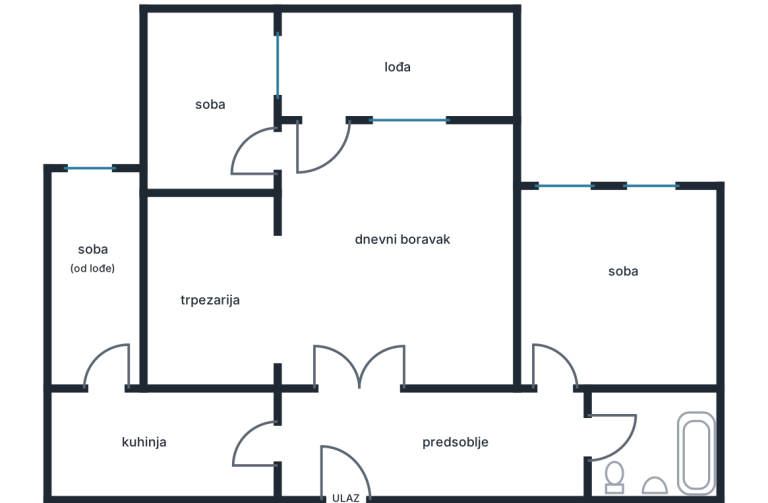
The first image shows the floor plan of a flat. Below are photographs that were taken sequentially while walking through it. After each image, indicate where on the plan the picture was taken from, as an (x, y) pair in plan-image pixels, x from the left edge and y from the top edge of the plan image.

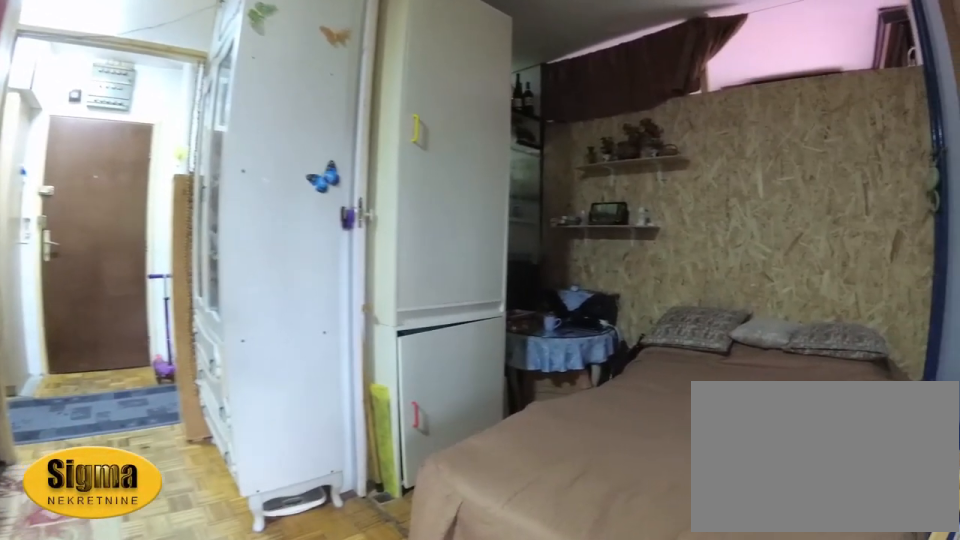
(329, 236)
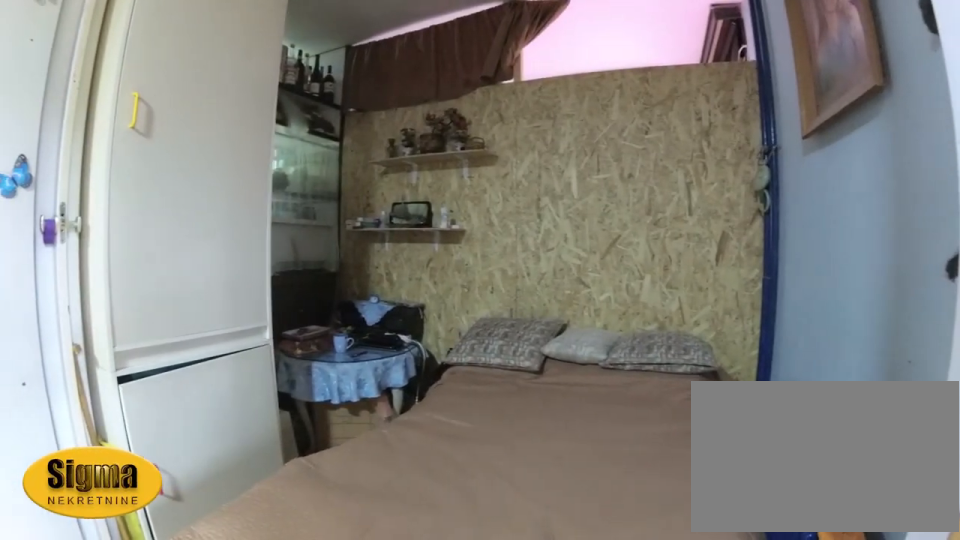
(292, 248)
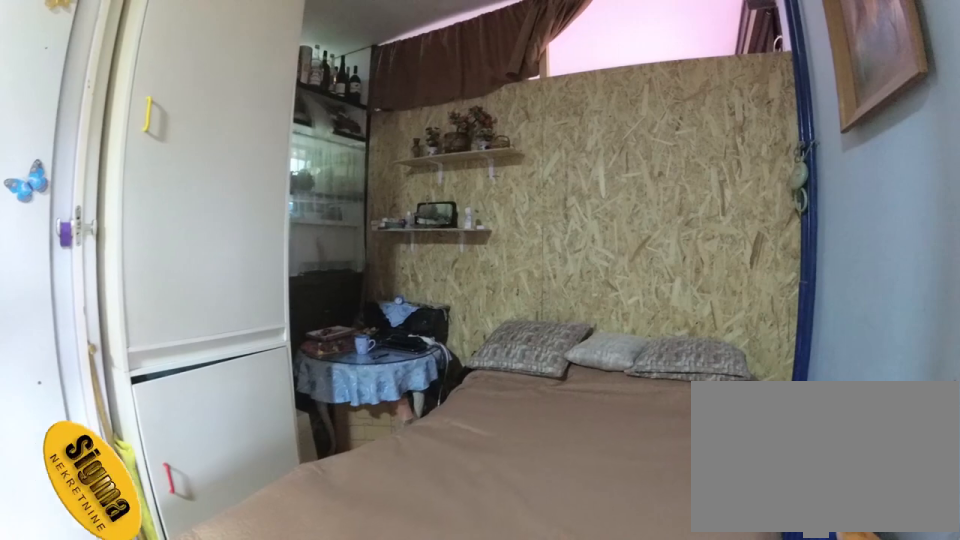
(281, 258)
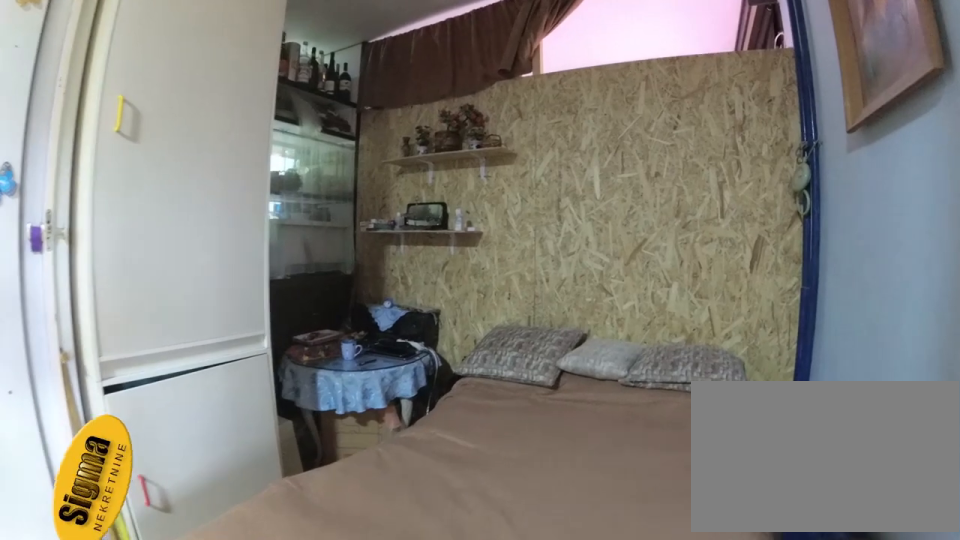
(278, 259)
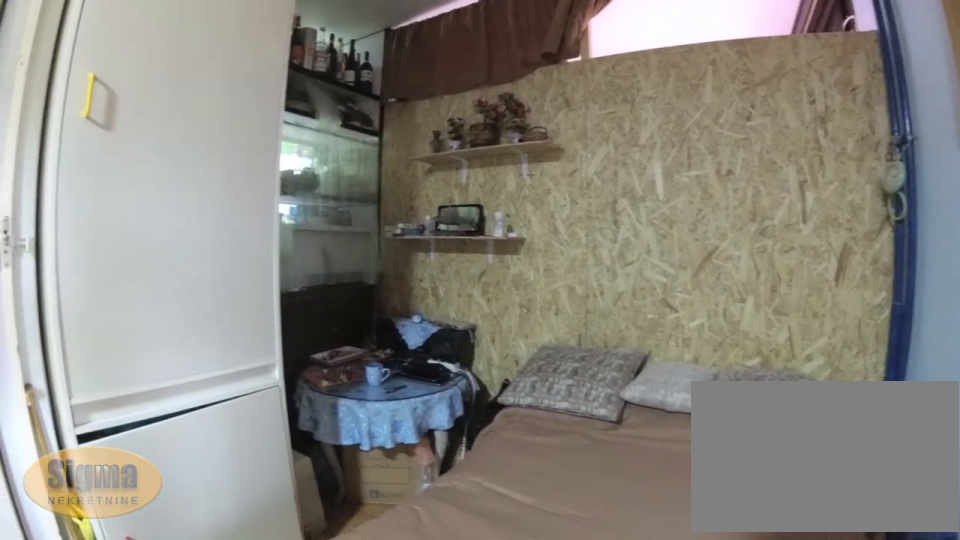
(269, 272)
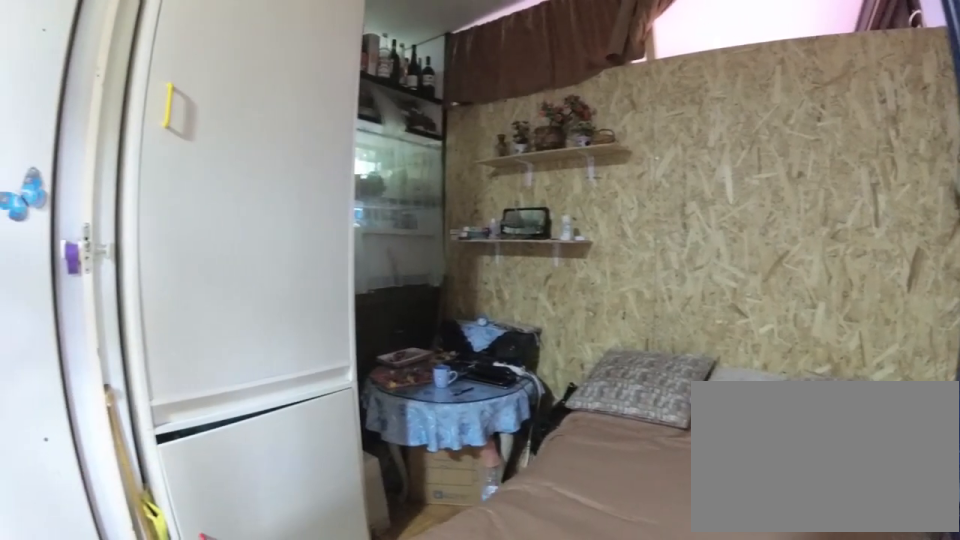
(276, 267)
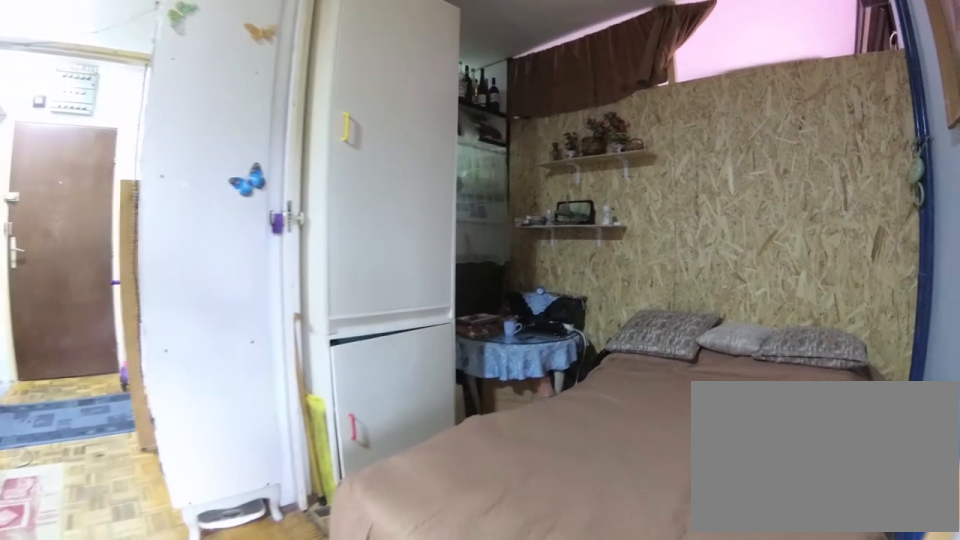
(297, 249)
